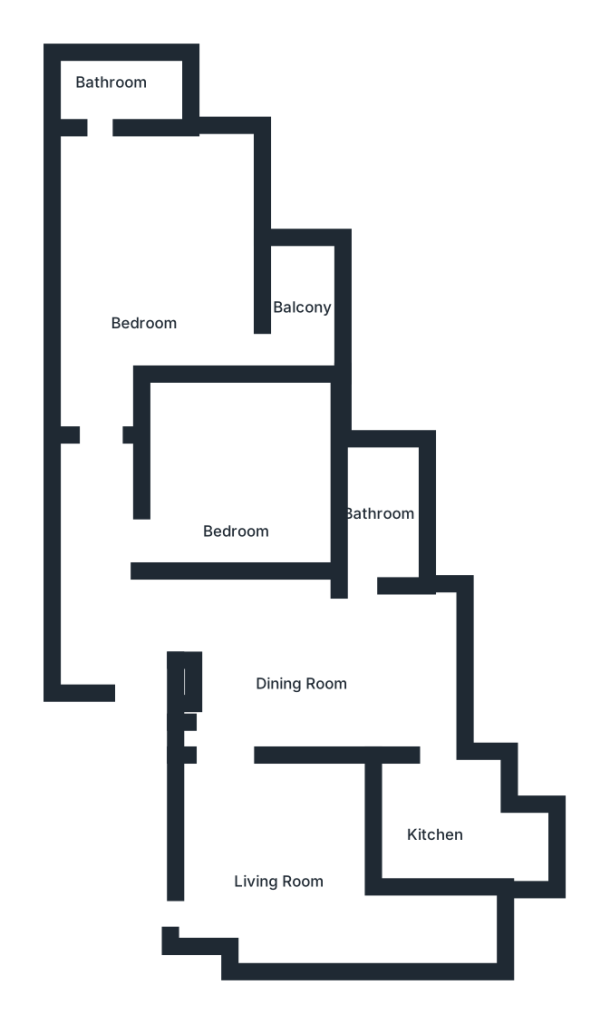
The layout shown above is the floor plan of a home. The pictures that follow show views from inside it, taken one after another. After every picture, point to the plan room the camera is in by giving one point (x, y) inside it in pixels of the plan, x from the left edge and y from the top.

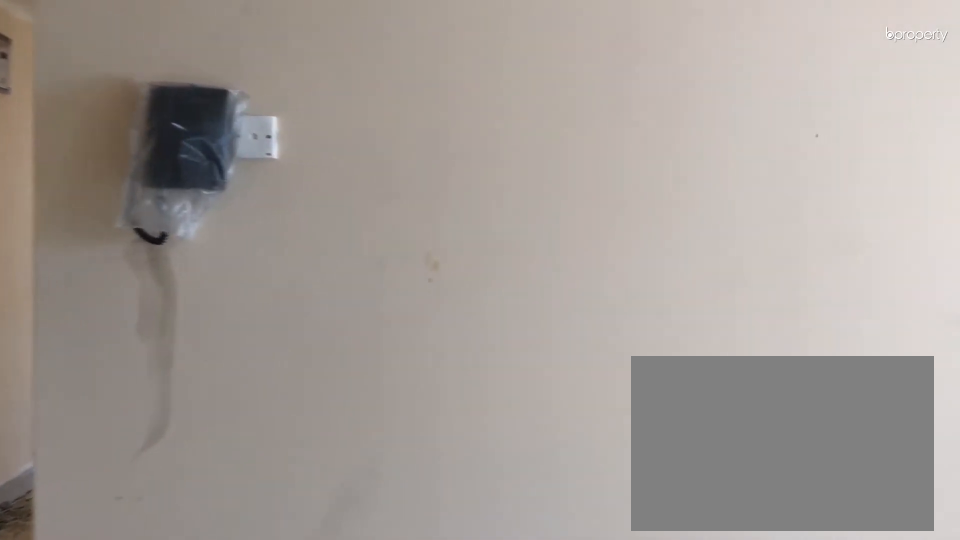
(125, 691)
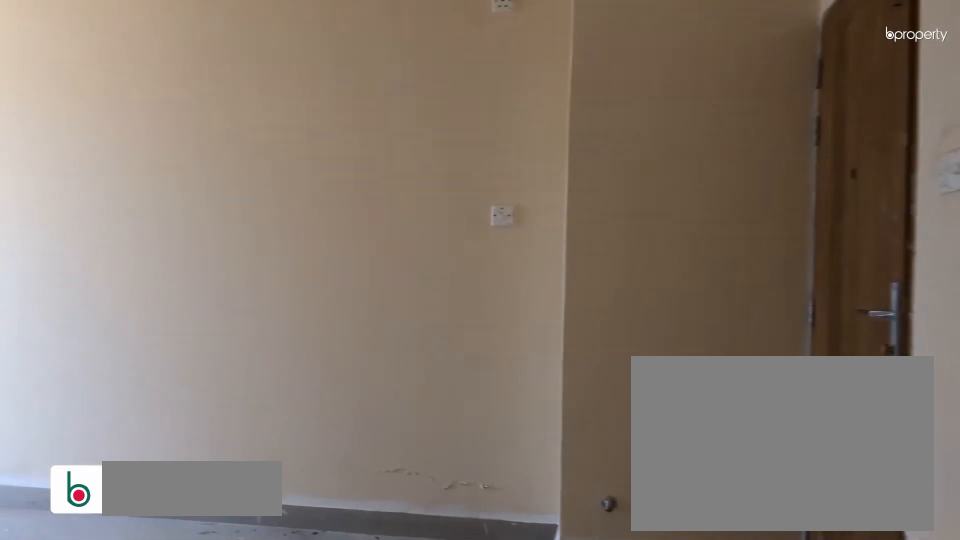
(273, 875)
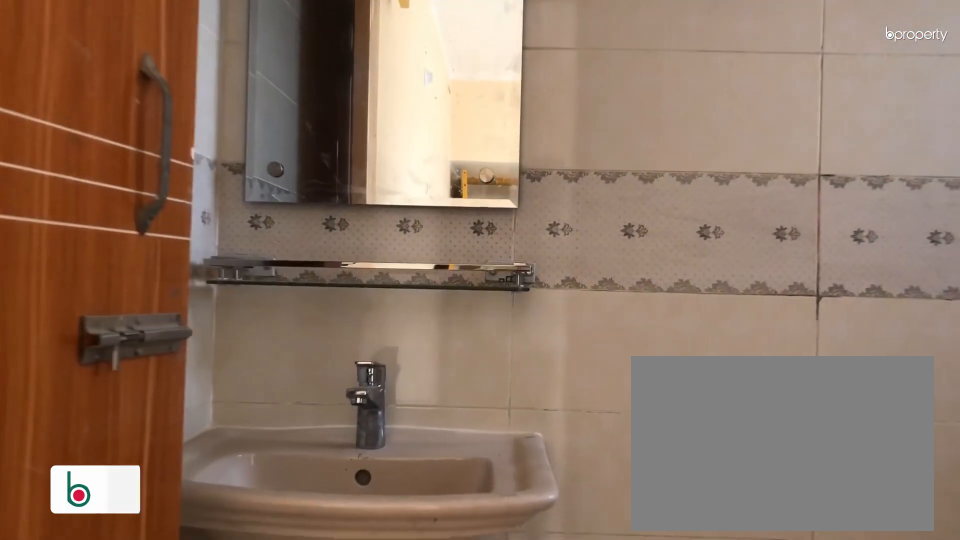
(142, 93)
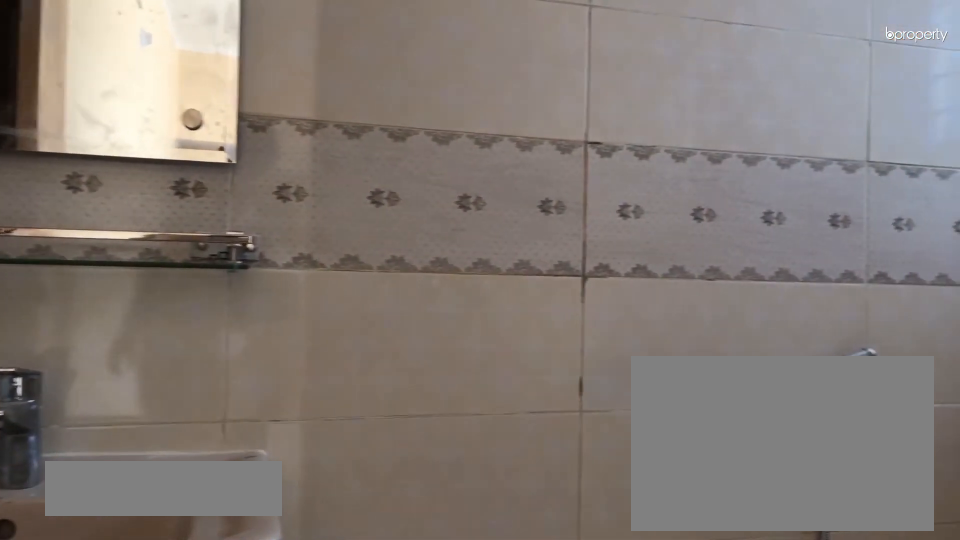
(142, 93)
